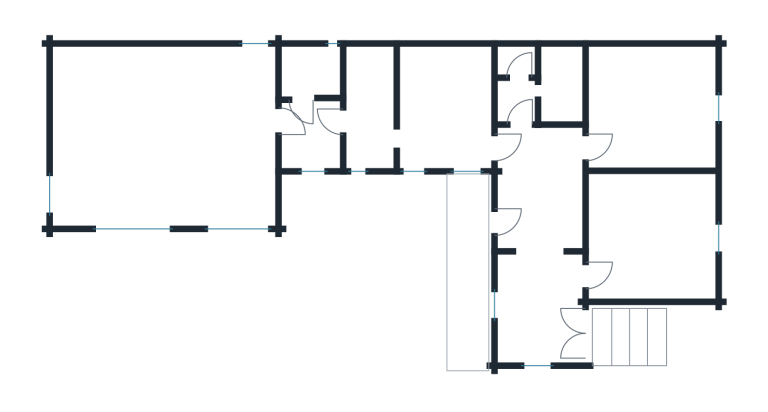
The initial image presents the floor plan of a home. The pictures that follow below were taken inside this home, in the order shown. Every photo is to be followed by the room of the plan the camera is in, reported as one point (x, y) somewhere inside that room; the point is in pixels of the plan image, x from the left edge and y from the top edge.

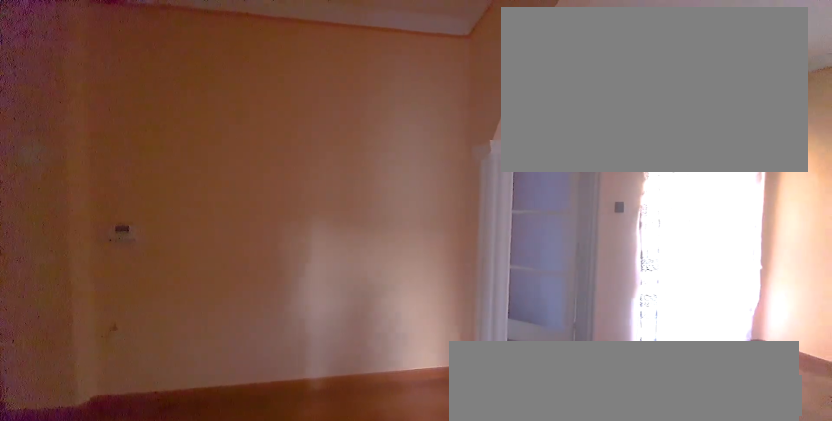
(540, 256)
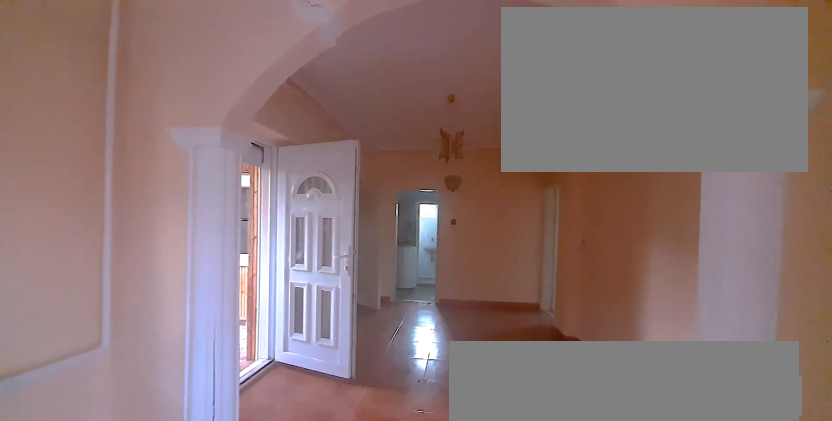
(541, 256)
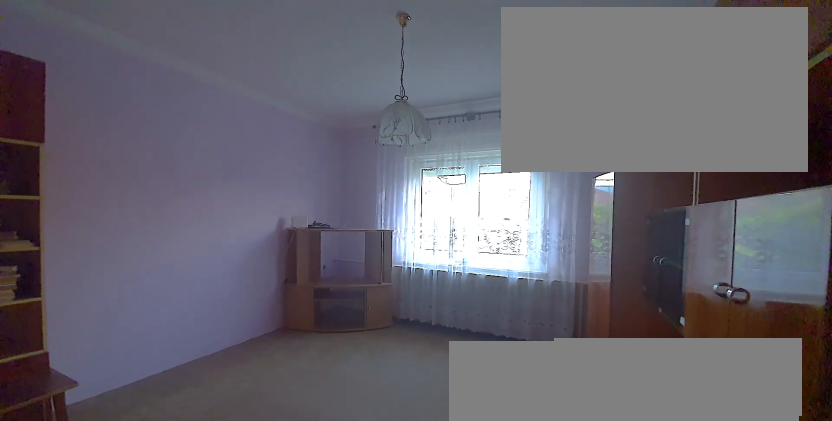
(651, 239)
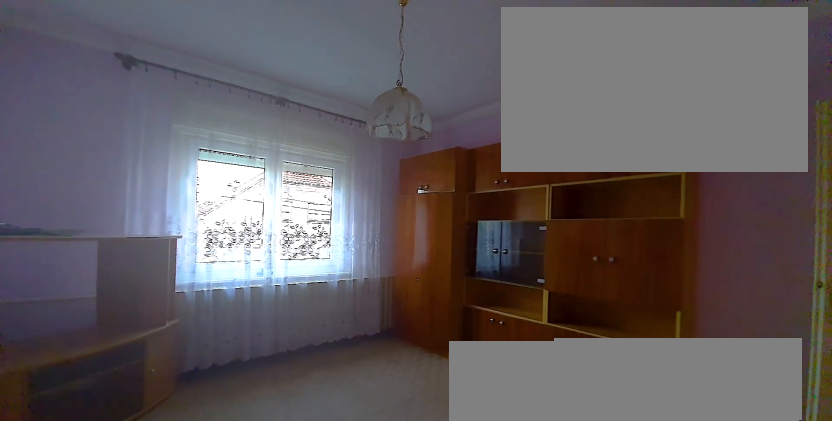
(651, 239)
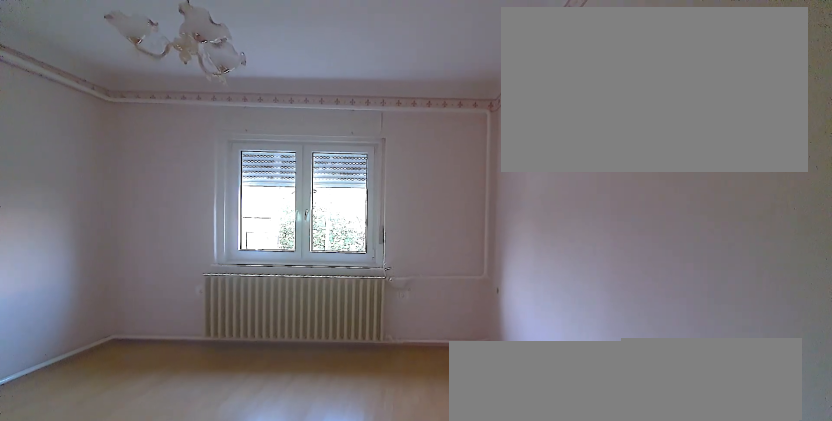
(650, 115)
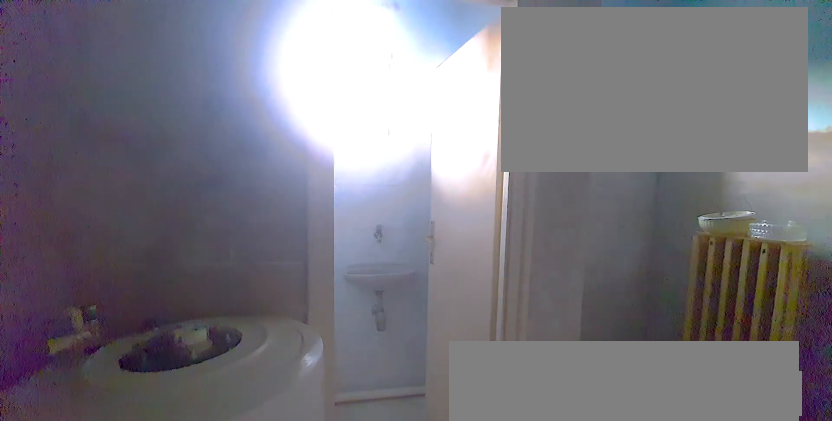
(535, 89)
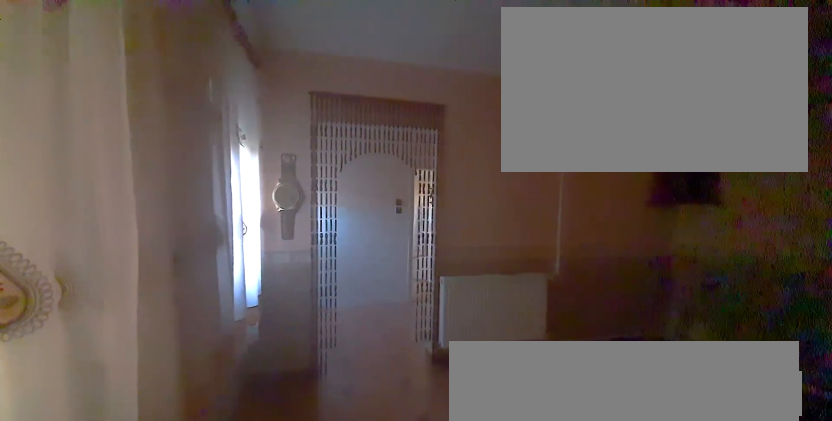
(446, 107)
